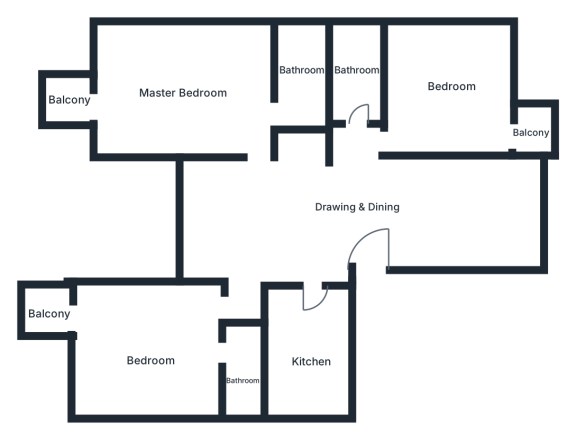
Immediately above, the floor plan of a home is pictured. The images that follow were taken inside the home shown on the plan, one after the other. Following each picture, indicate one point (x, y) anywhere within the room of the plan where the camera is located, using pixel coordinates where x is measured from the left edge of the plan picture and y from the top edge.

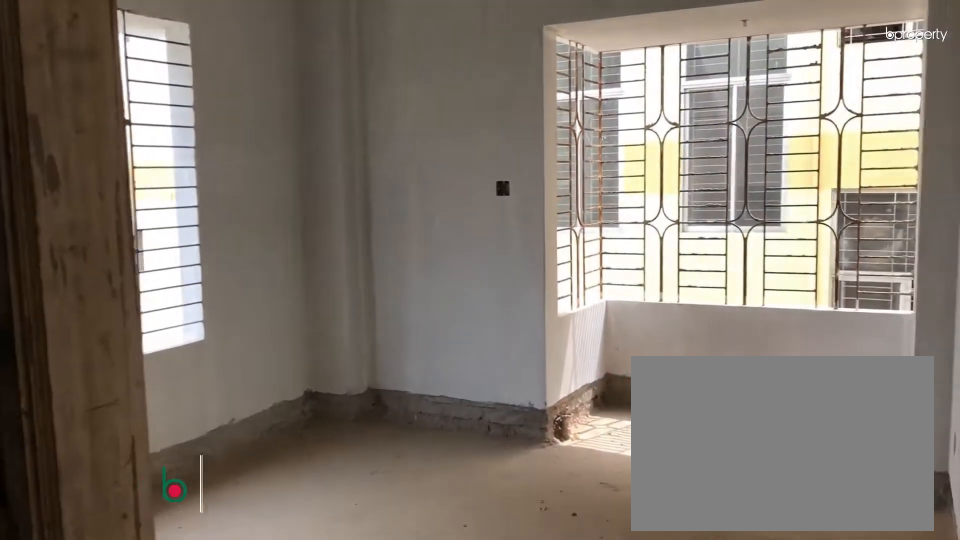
(404, 139)
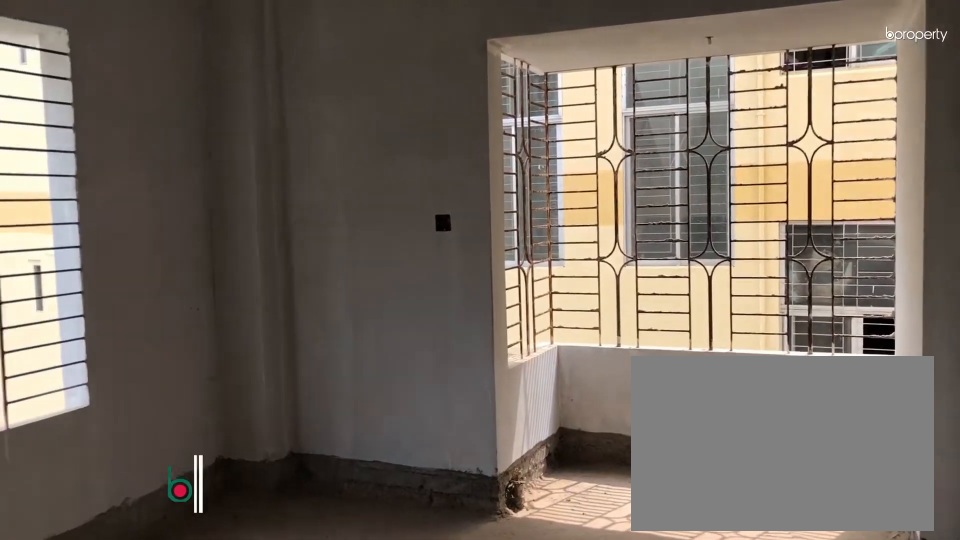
(446, 87)
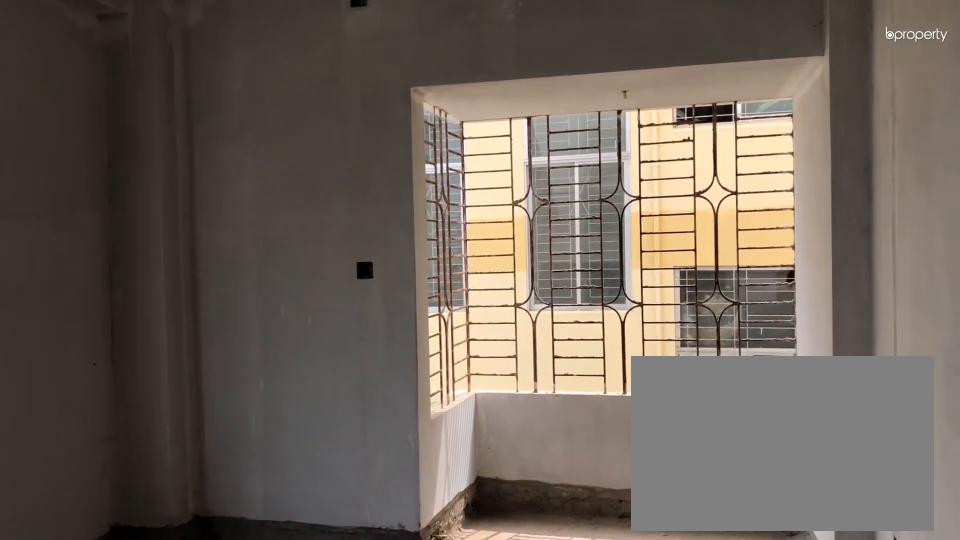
(446, 87)
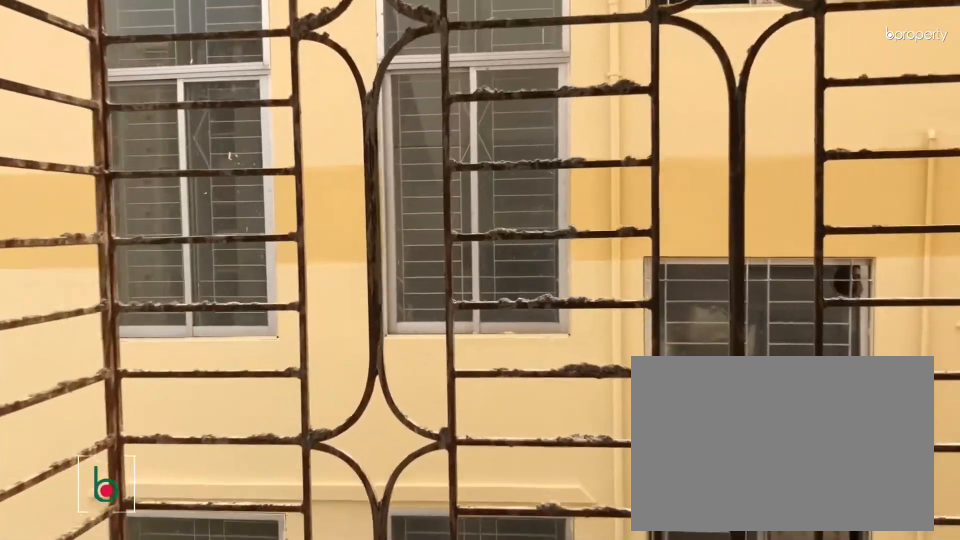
(534, 127)
